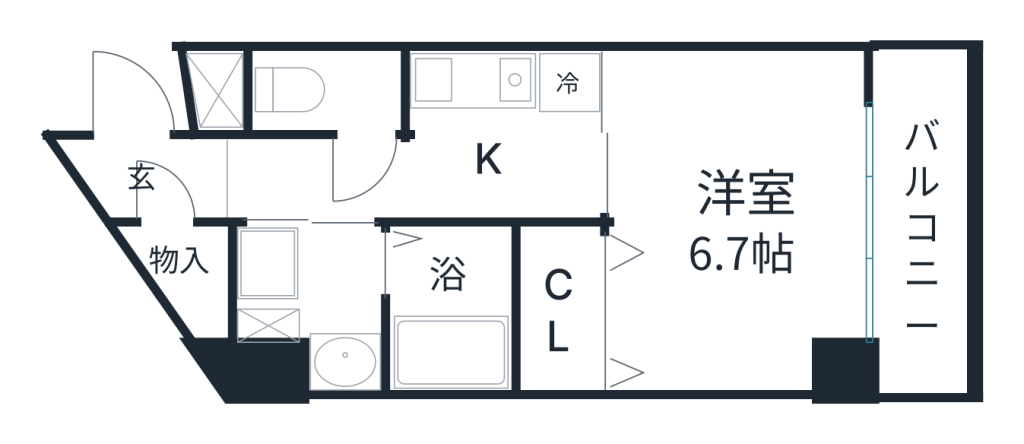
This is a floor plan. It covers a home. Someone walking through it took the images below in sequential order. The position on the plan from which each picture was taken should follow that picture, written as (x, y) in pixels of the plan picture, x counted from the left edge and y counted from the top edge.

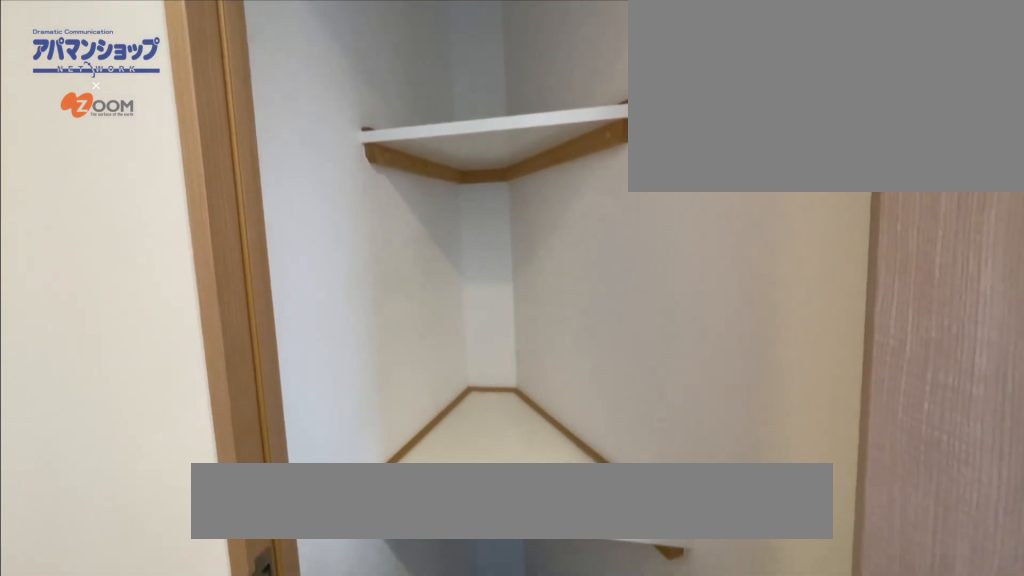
(160, 141)
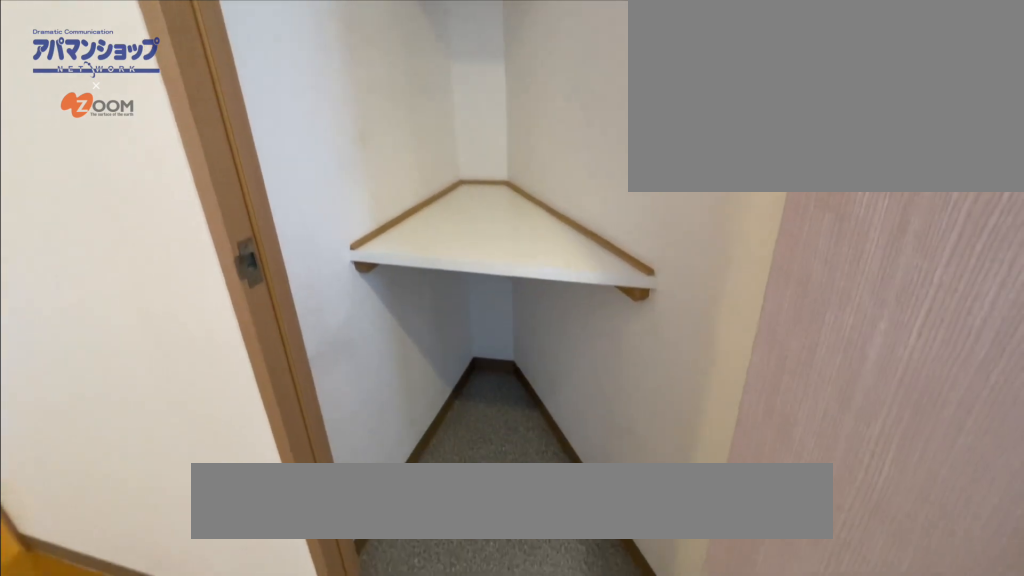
(160, 141)
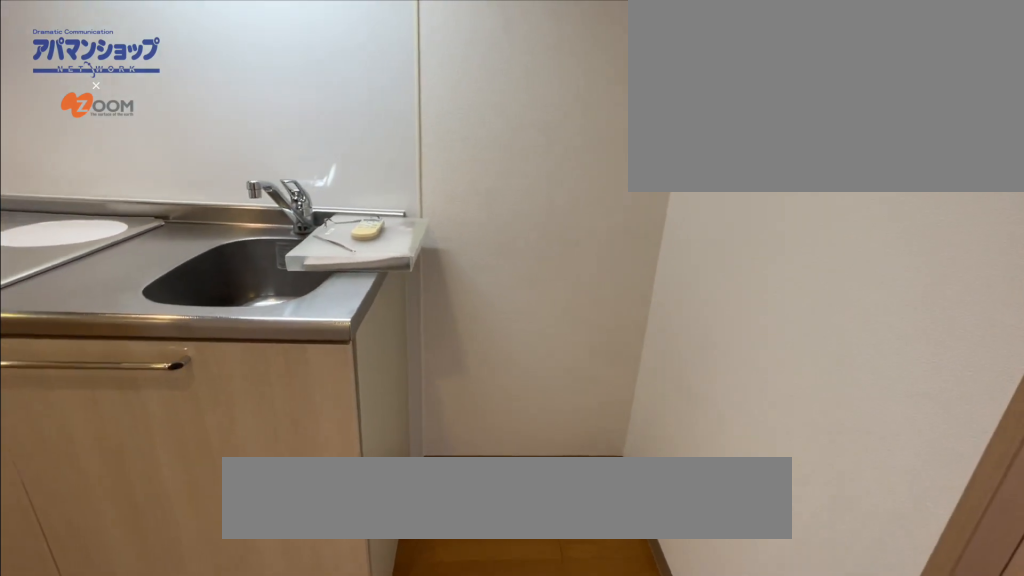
(411, 174)
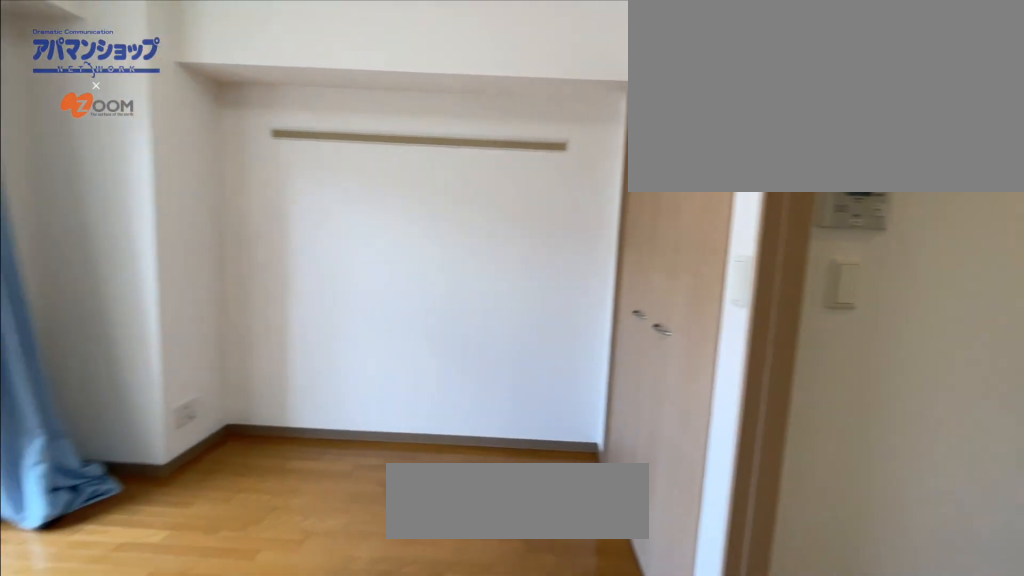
(638, 185)
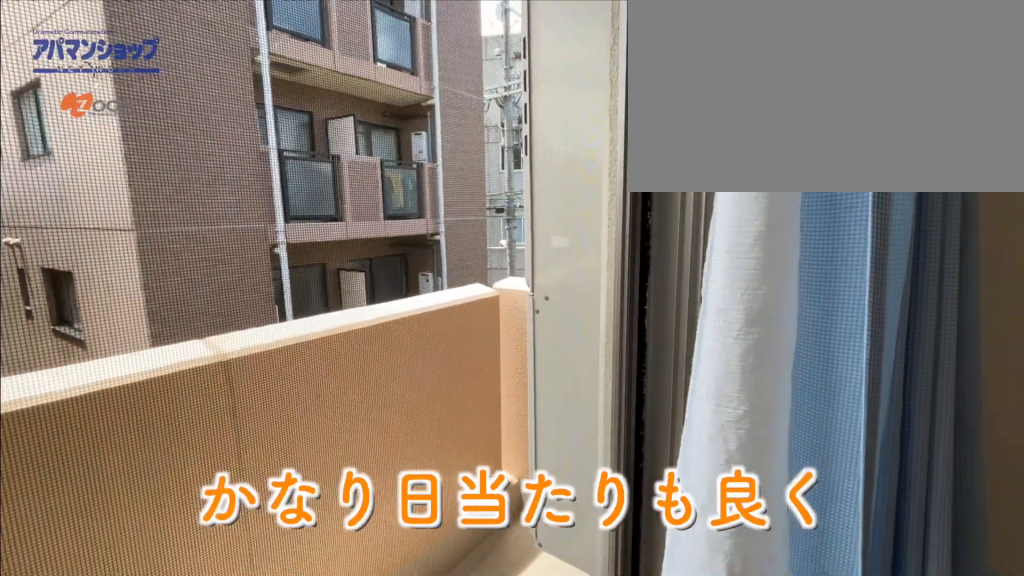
(843, 243)
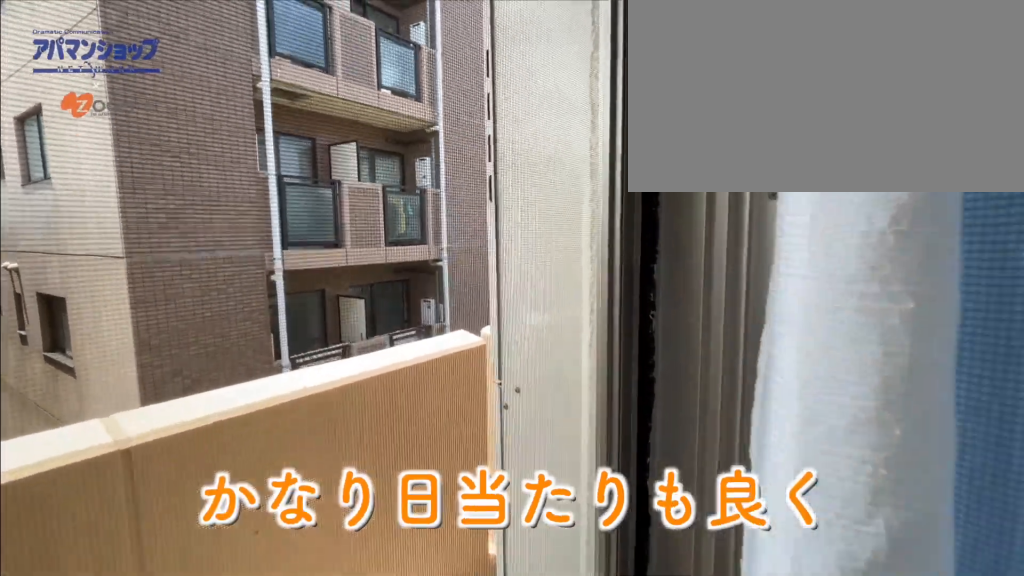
(843, 243)
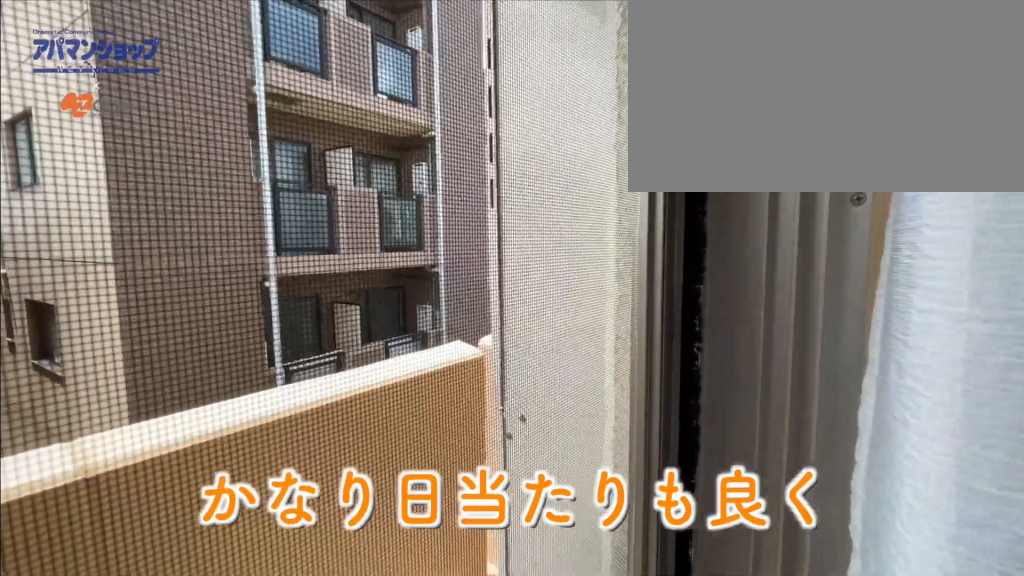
(843, 242)
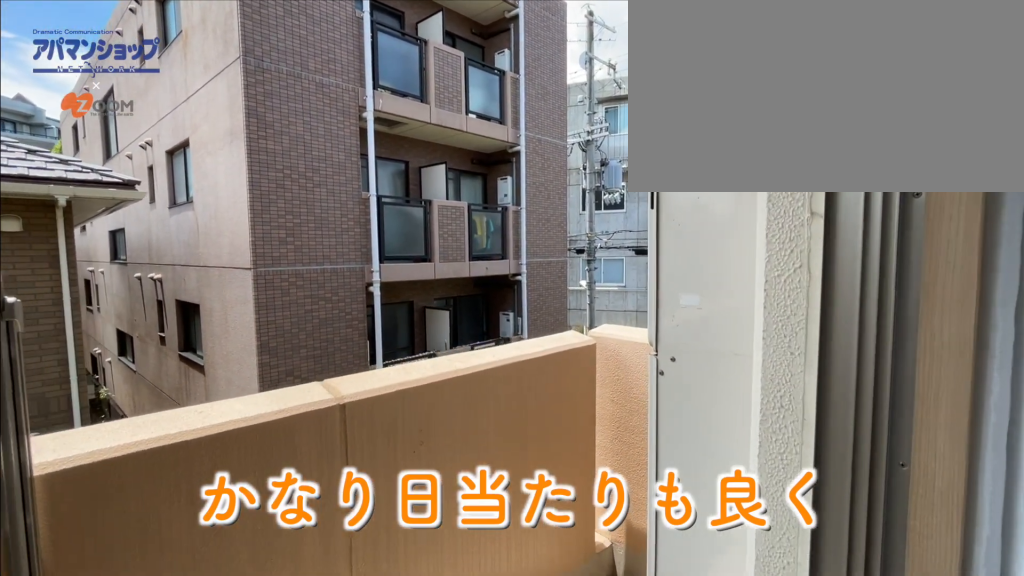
(843, 243)
